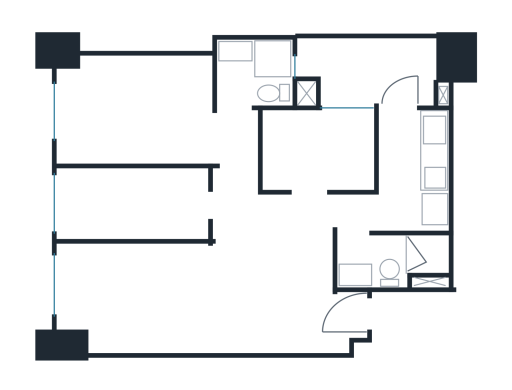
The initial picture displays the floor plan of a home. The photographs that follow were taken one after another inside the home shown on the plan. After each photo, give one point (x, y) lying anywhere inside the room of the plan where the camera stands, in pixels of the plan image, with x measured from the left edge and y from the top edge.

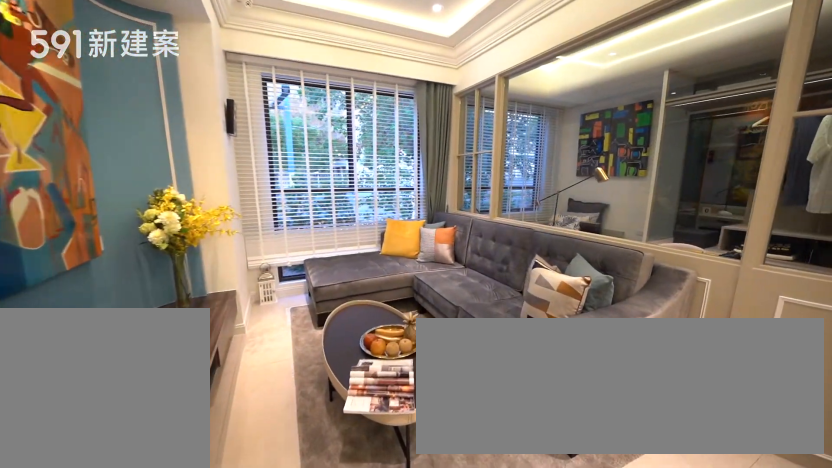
(131, 296)
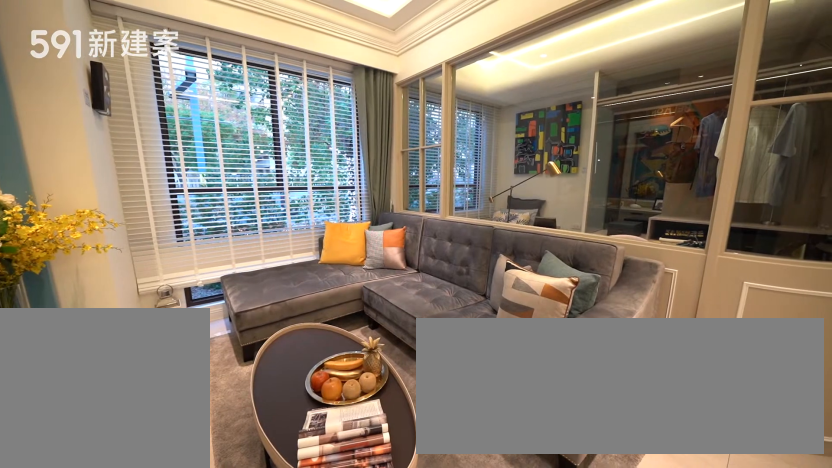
(131, 296)
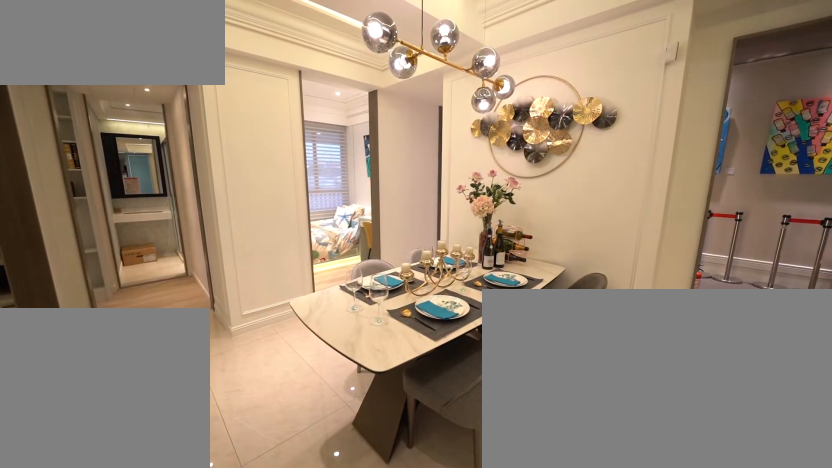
(273, 254)
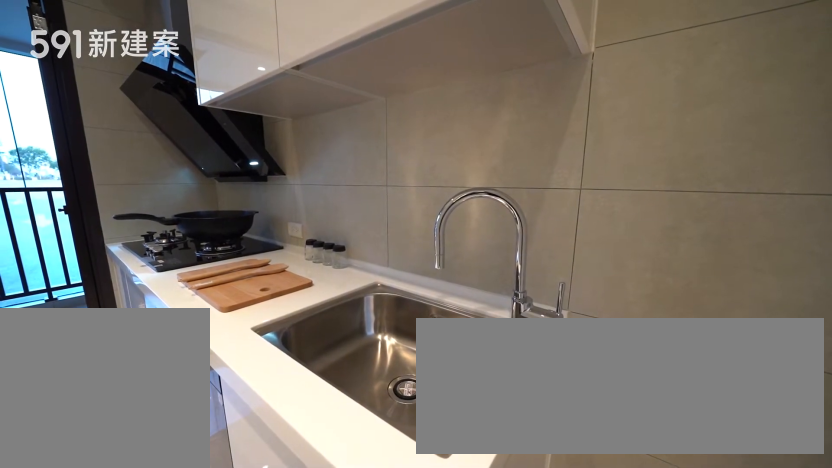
(414, 164)
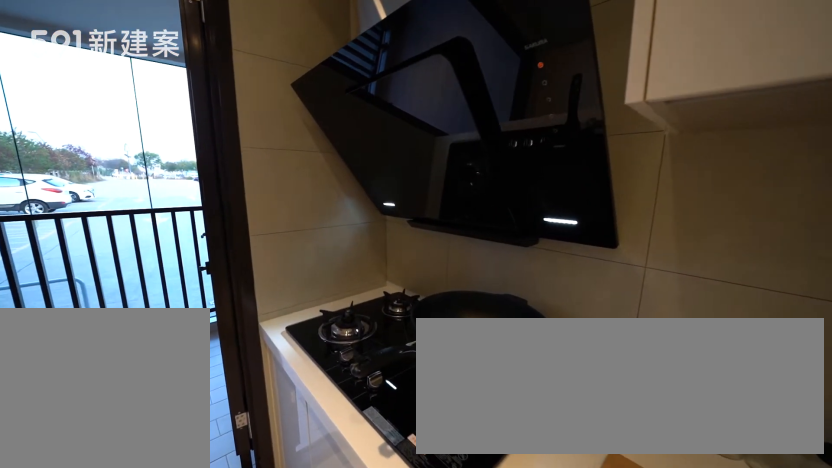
(414, 164)
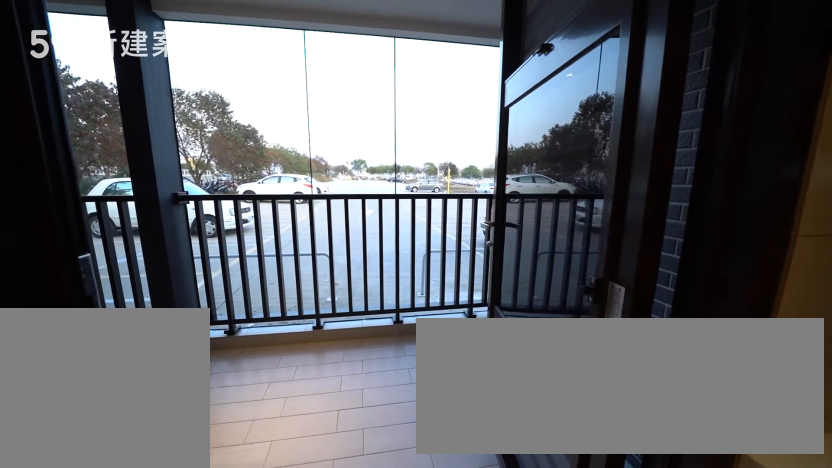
(372, 71)
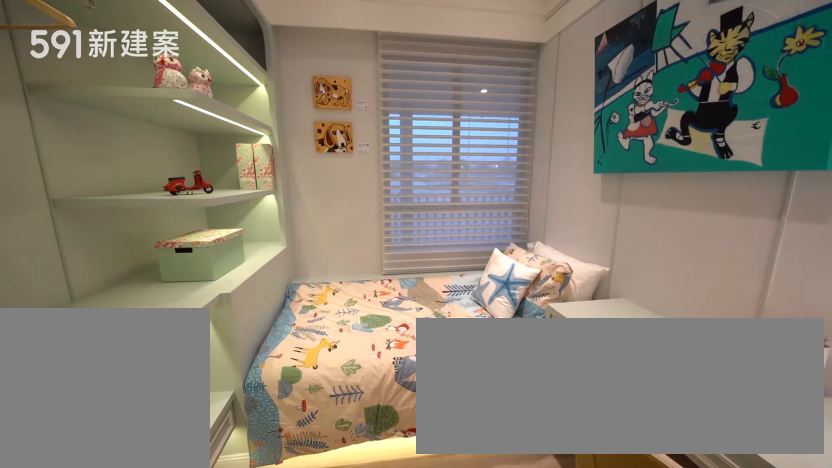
(319, 148)
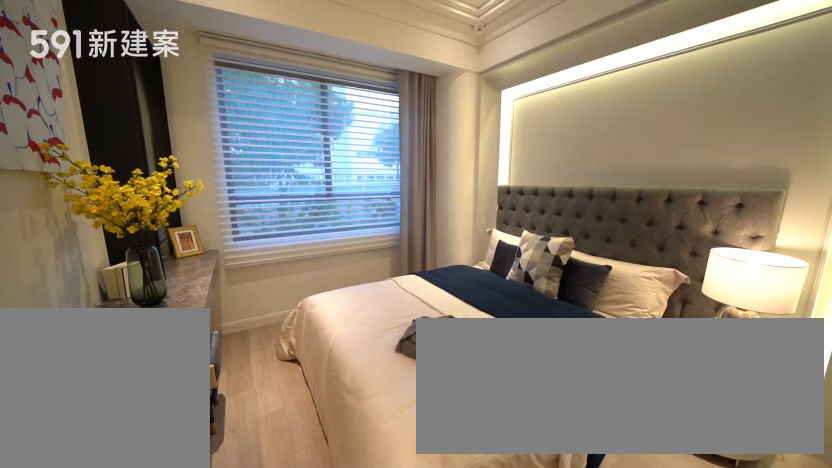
(130, 109)
